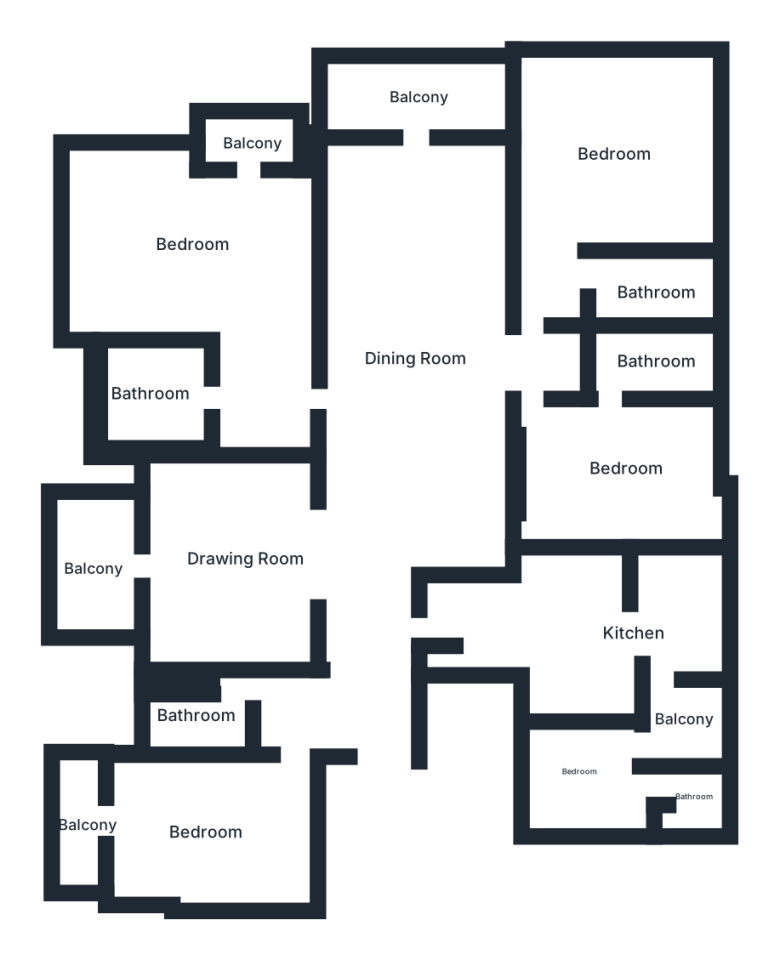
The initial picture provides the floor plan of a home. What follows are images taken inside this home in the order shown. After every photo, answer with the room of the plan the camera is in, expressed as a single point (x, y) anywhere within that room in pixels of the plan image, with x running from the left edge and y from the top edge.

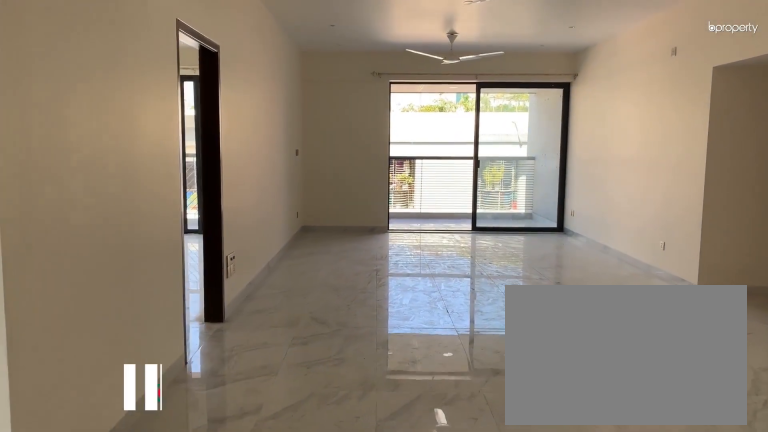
(408, 350)
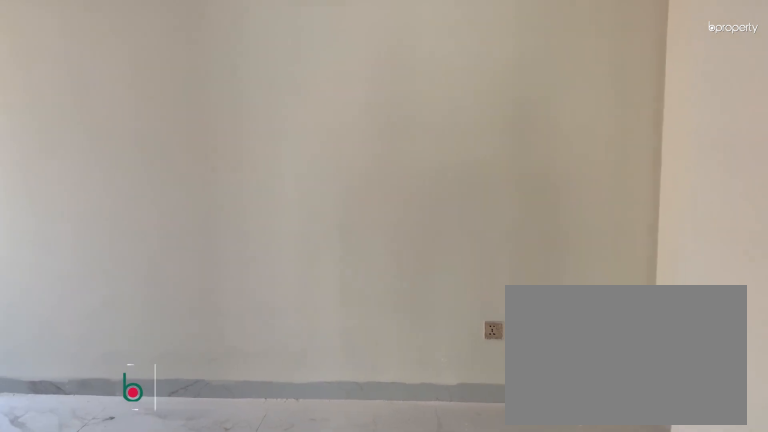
(627, 475)
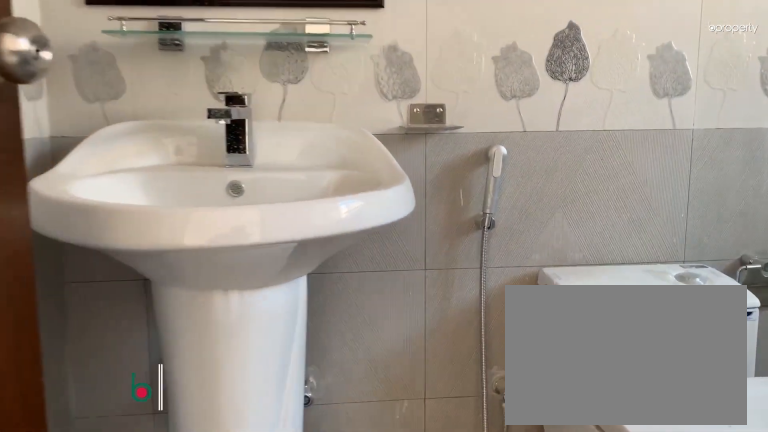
(652, 363)
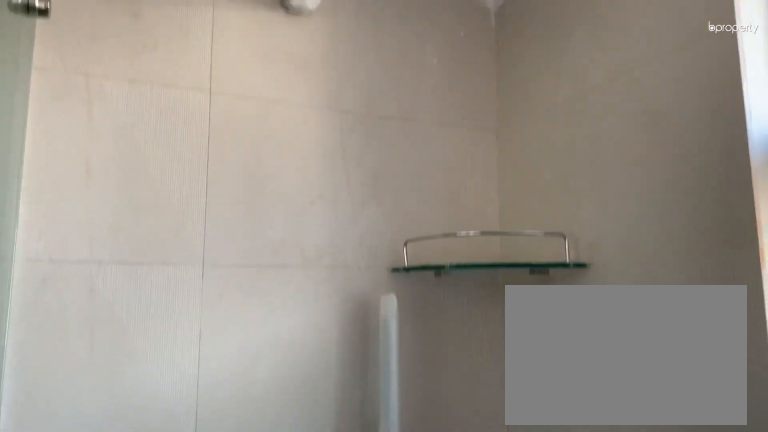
(652, 363)
